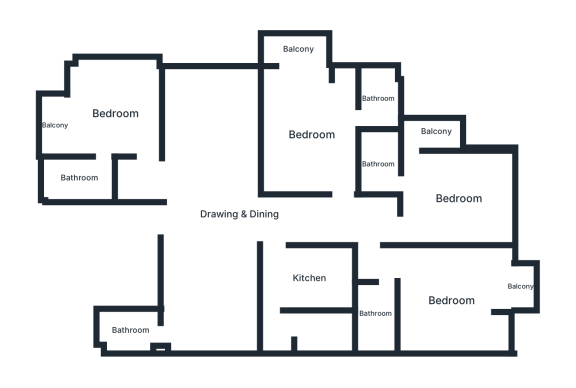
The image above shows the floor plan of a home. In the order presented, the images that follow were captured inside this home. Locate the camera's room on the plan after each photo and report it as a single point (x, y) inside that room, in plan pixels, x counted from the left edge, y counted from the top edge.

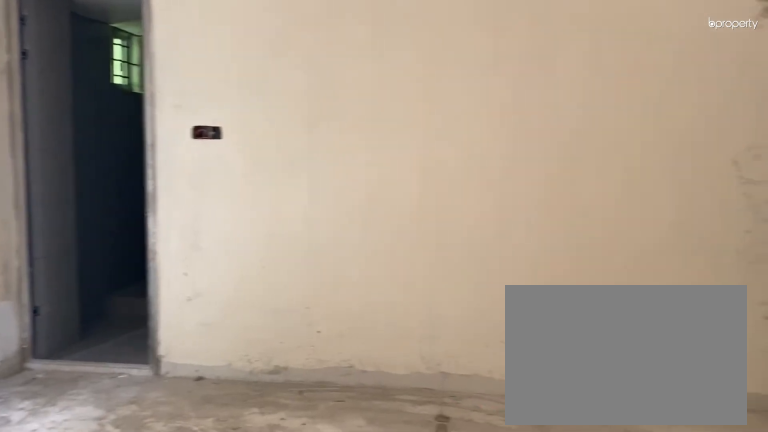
(239, 214)
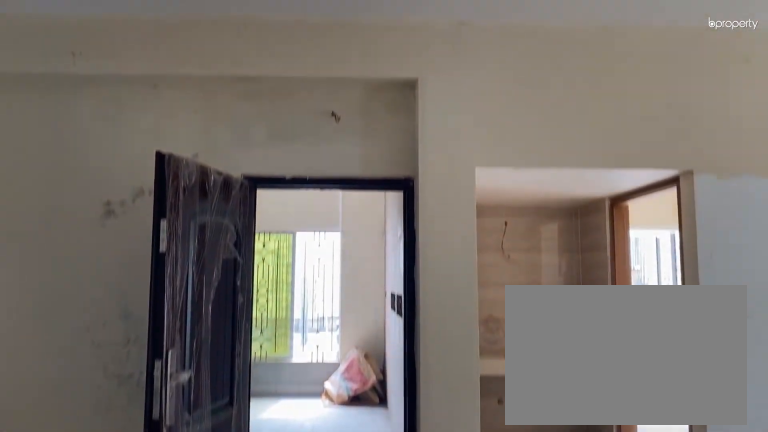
(239, 213)
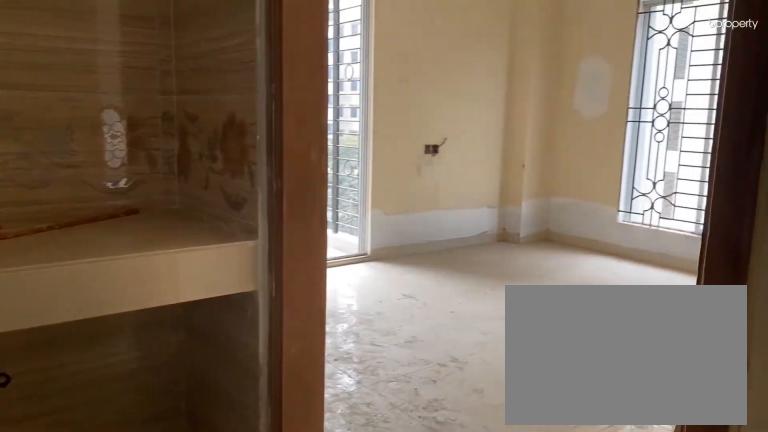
(129, 135)
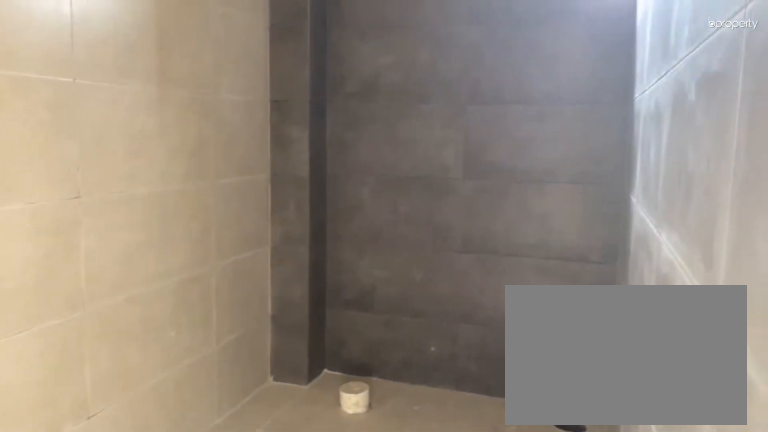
(79, 178)
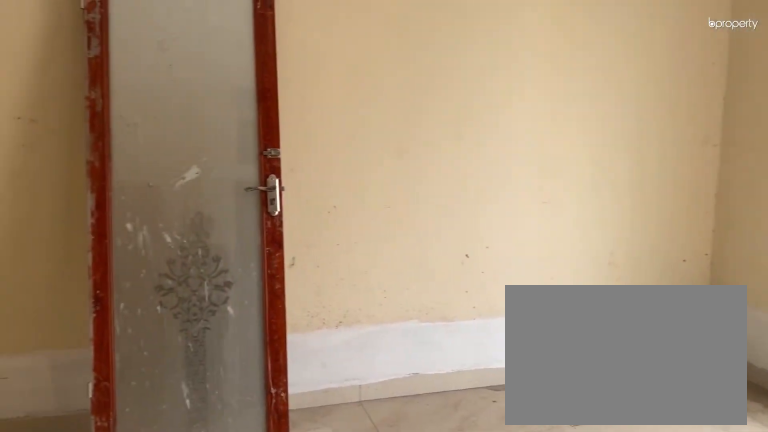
(311, 135)
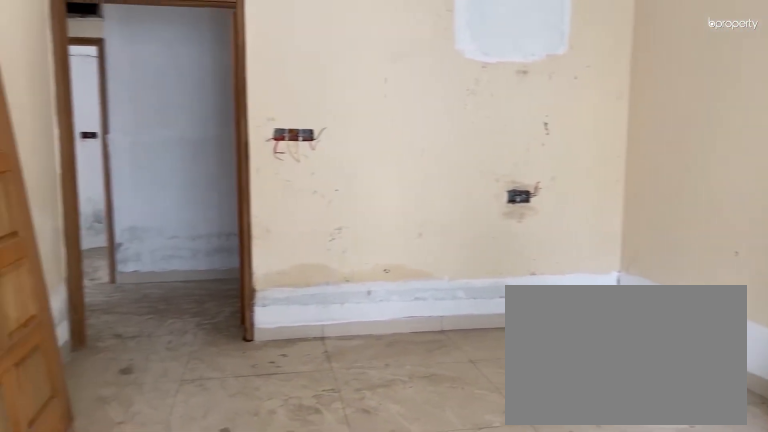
(311, 135)
